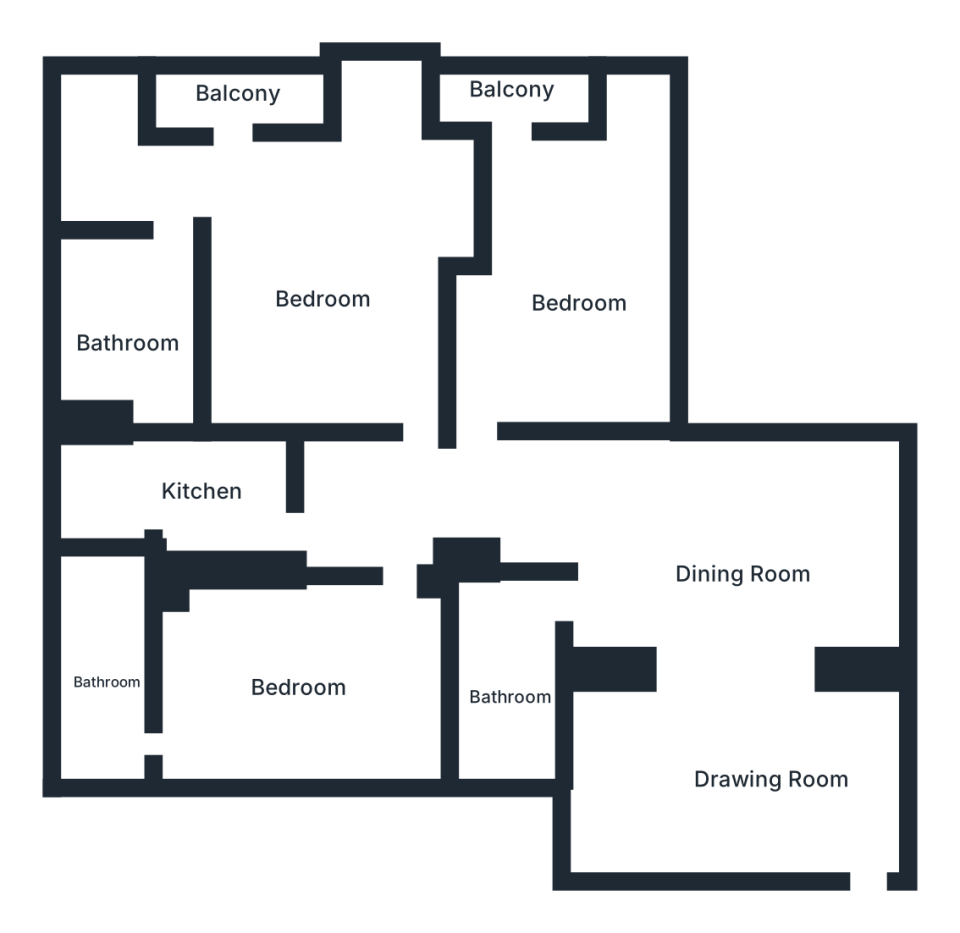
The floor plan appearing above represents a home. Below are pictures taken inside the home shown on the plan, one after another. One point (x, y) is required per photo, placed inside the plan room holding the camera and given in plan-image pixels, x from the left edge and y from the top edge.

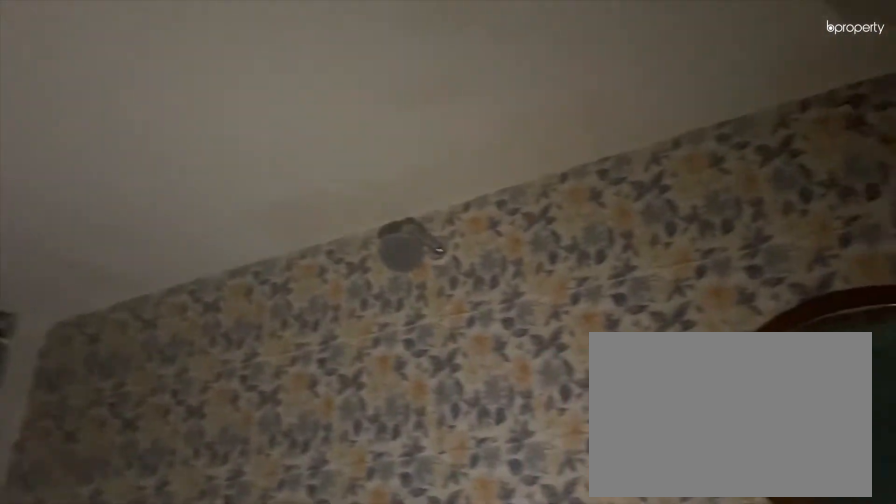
(514, 691)
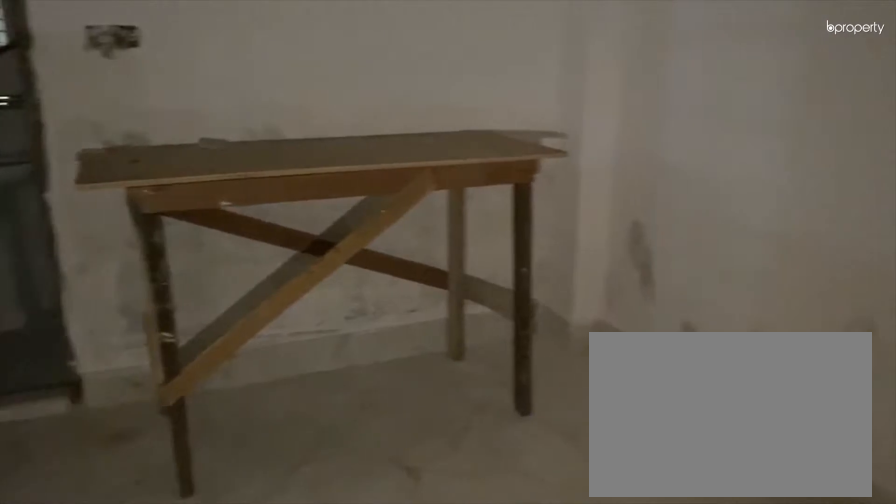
(301, 691)
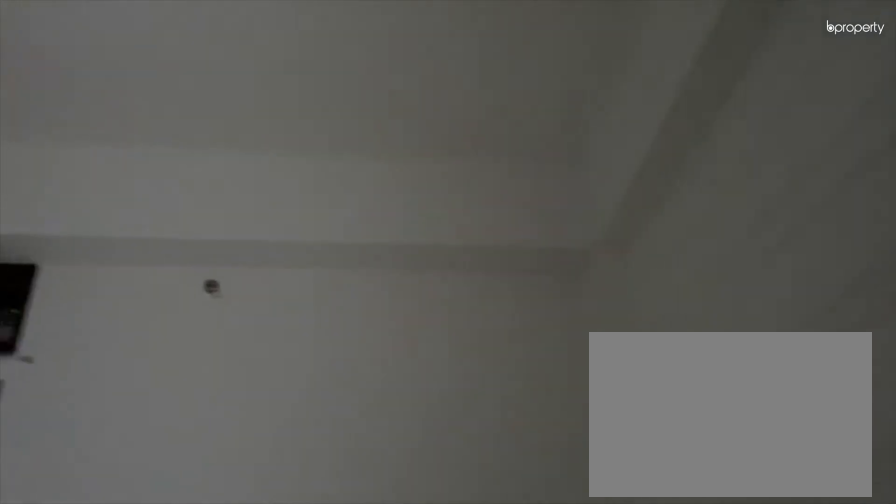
(301, 691)
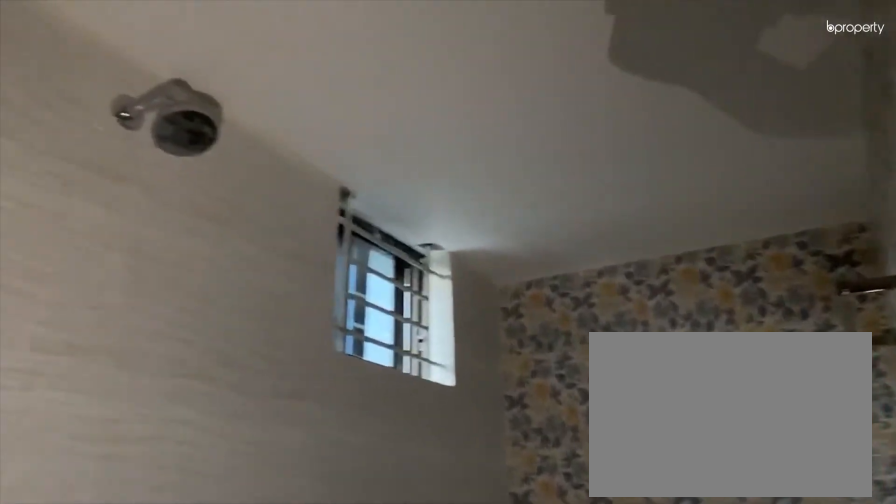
(109, 687)
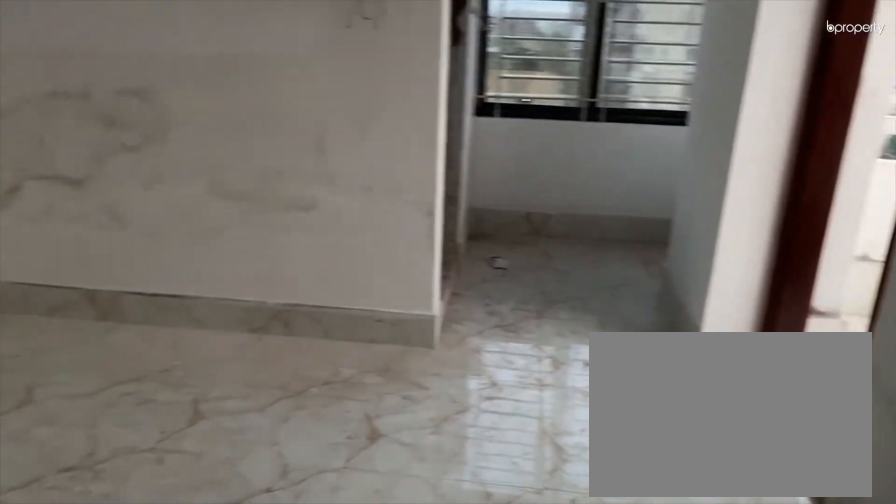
(331, 295)
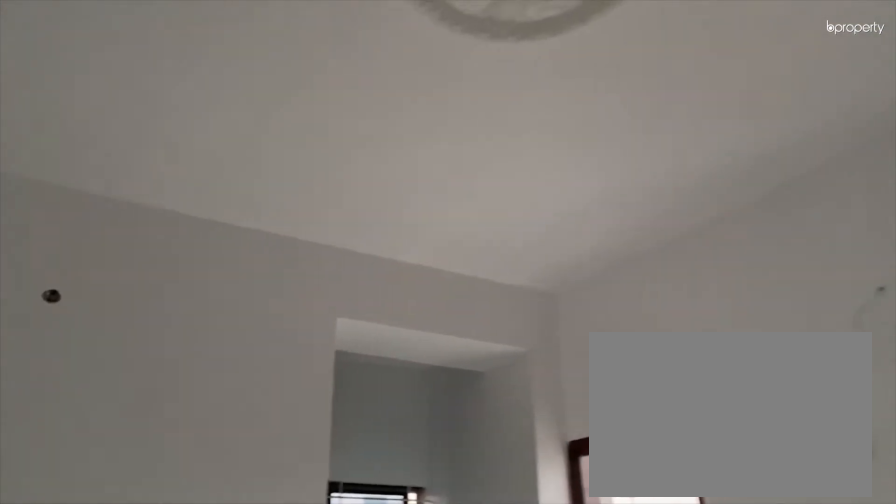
(331, 295)
